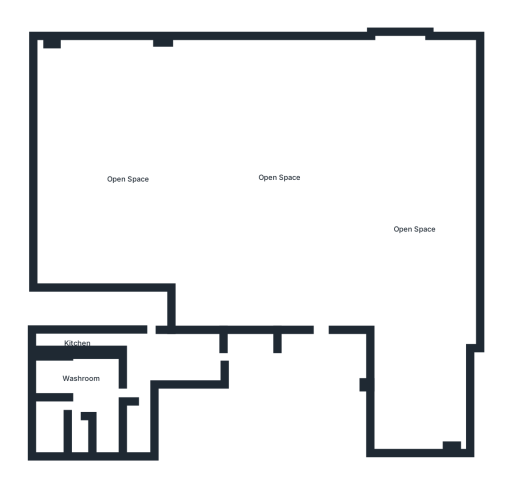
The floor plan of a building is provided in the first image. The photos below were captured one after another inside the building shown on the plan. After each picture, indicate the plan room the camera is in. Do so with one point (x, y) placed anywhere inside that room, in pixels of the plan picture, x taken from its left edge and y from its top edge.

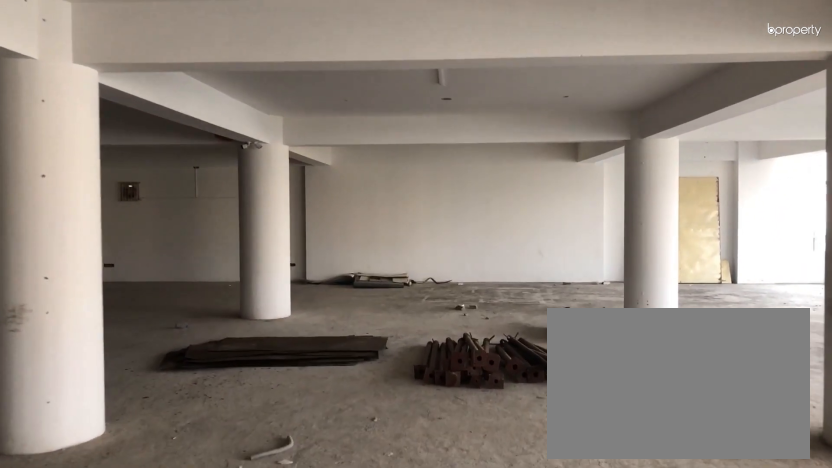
(320, 300)
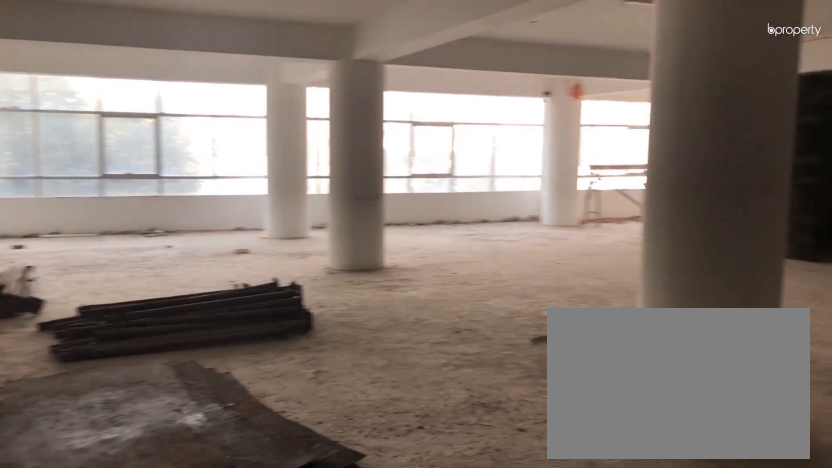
(281, 175)
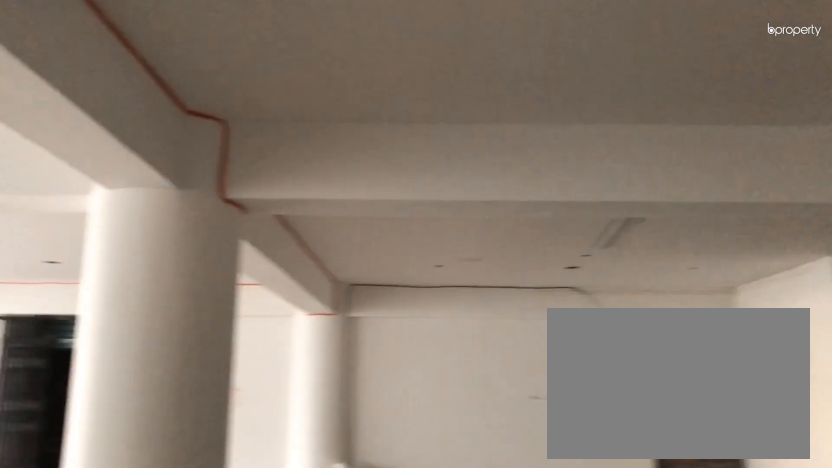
(281, 175)
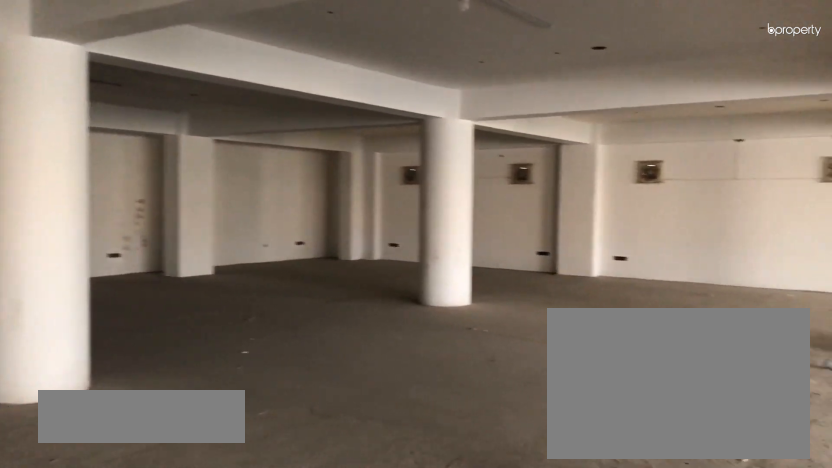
(128, 178)
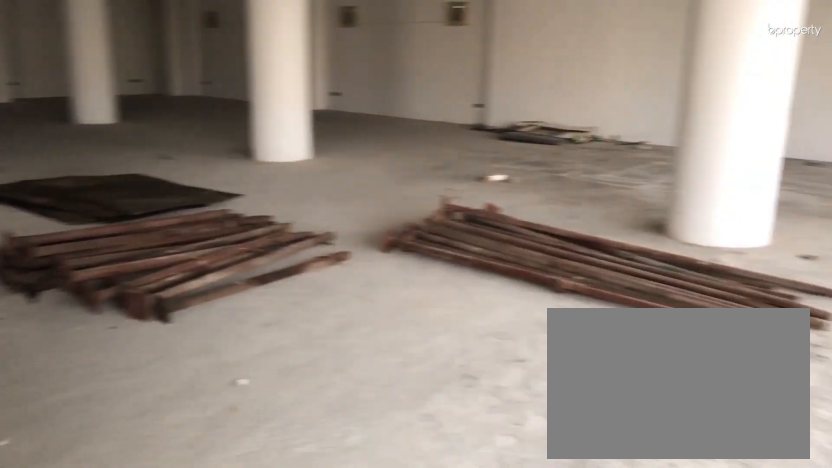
(417, 228)
